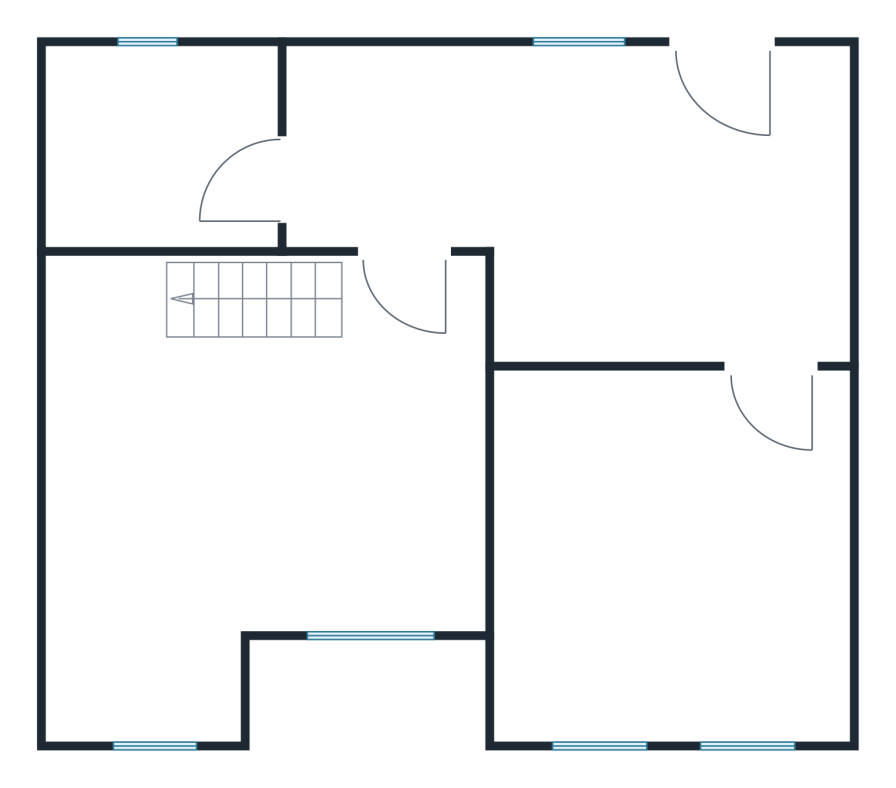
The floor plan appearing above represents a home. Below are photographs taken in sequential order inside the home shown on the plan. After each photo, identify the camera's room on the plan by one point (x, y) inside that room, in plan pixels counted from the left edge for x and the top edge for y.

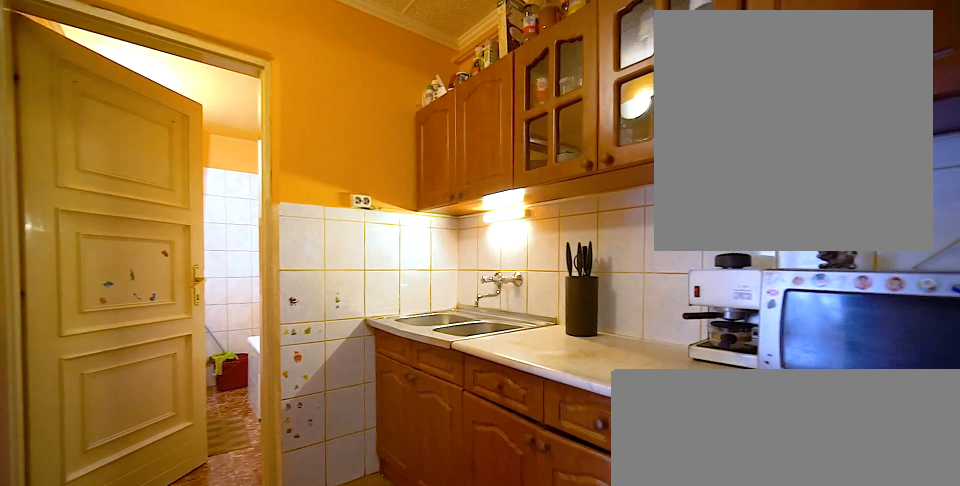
(610, 203)
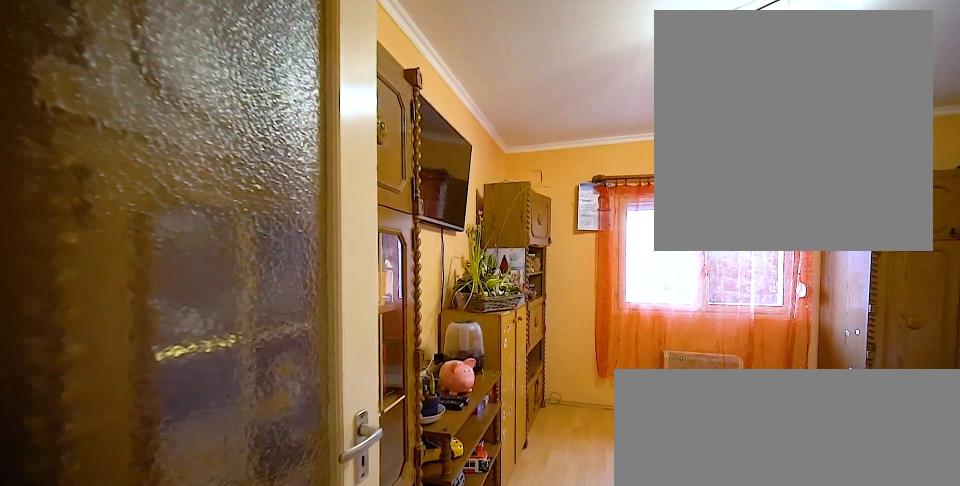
(680, 556)
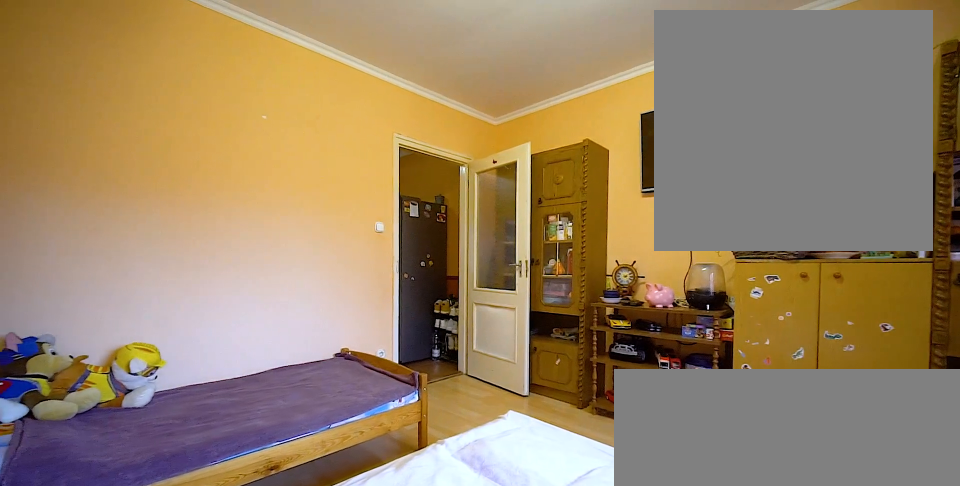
(680, 557)
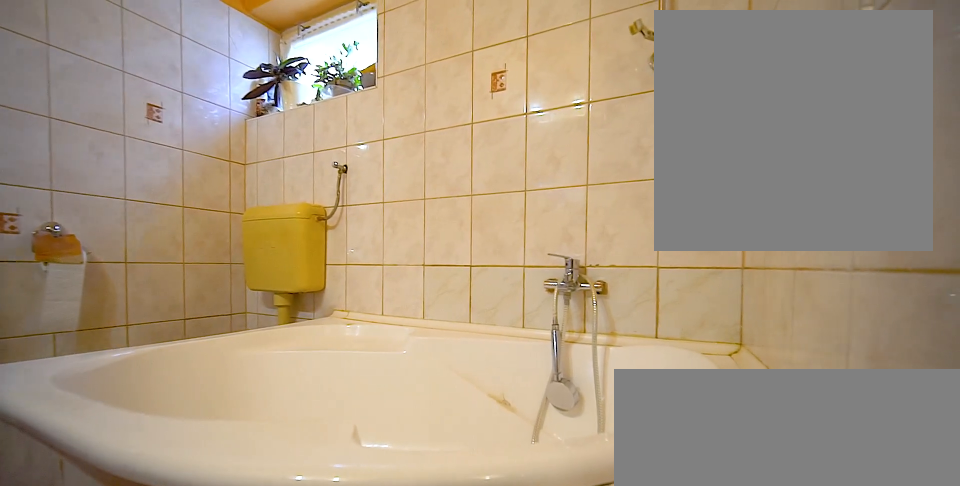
(162, 153)
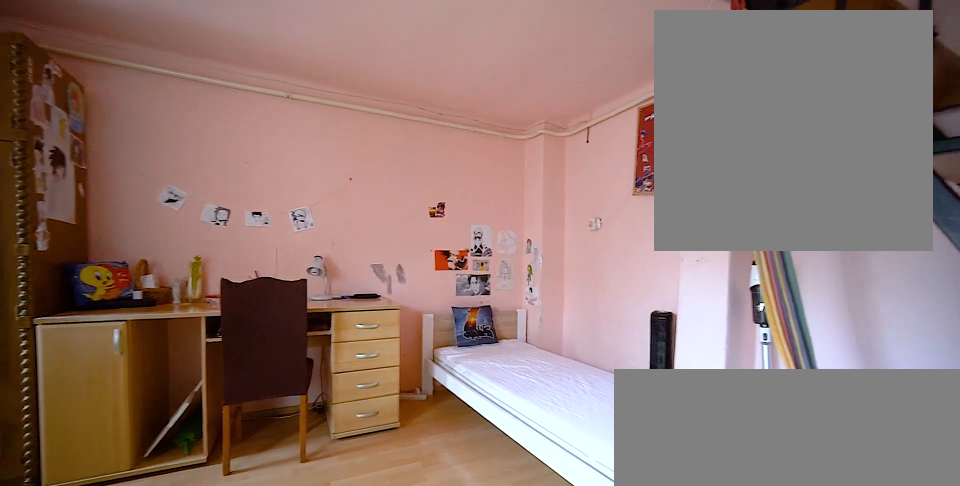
(234, 470)
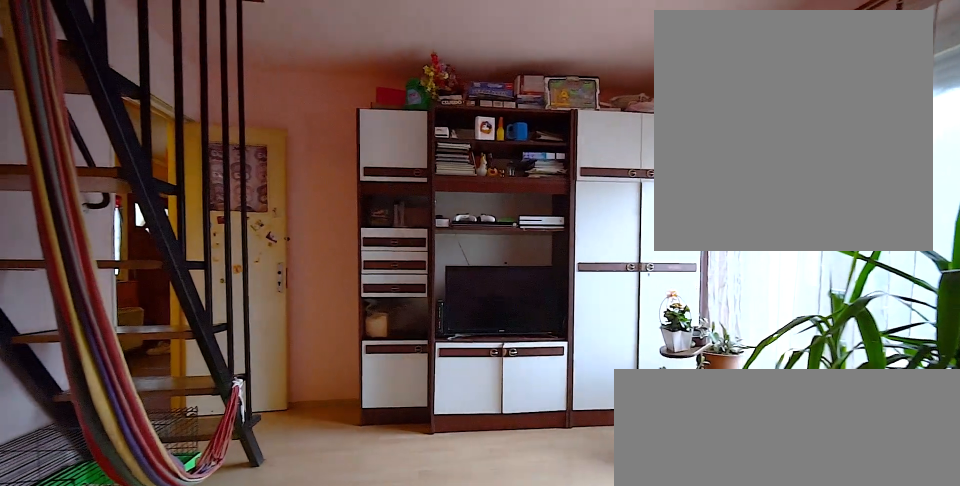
(234, 469)
